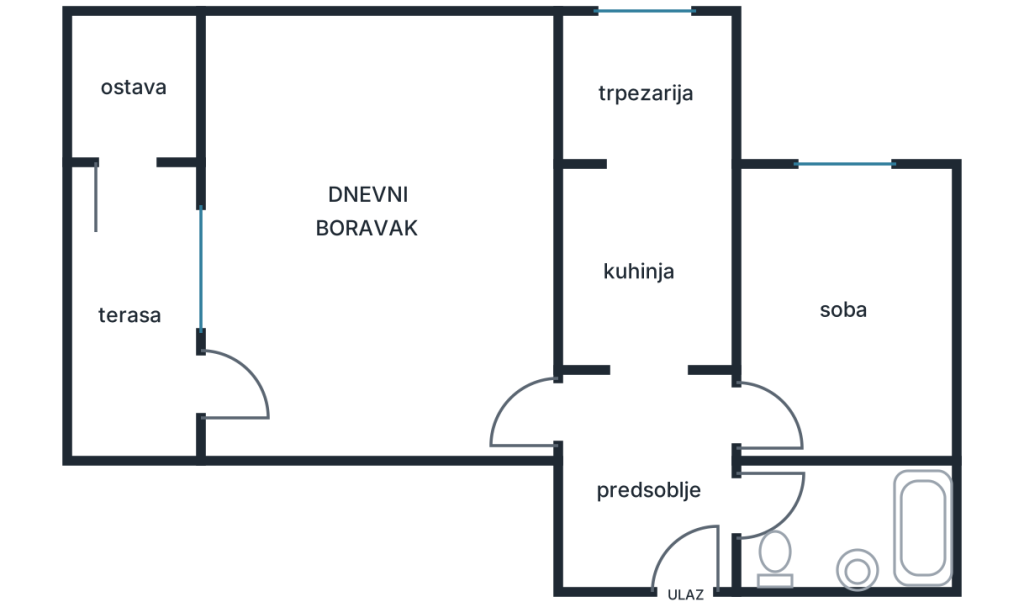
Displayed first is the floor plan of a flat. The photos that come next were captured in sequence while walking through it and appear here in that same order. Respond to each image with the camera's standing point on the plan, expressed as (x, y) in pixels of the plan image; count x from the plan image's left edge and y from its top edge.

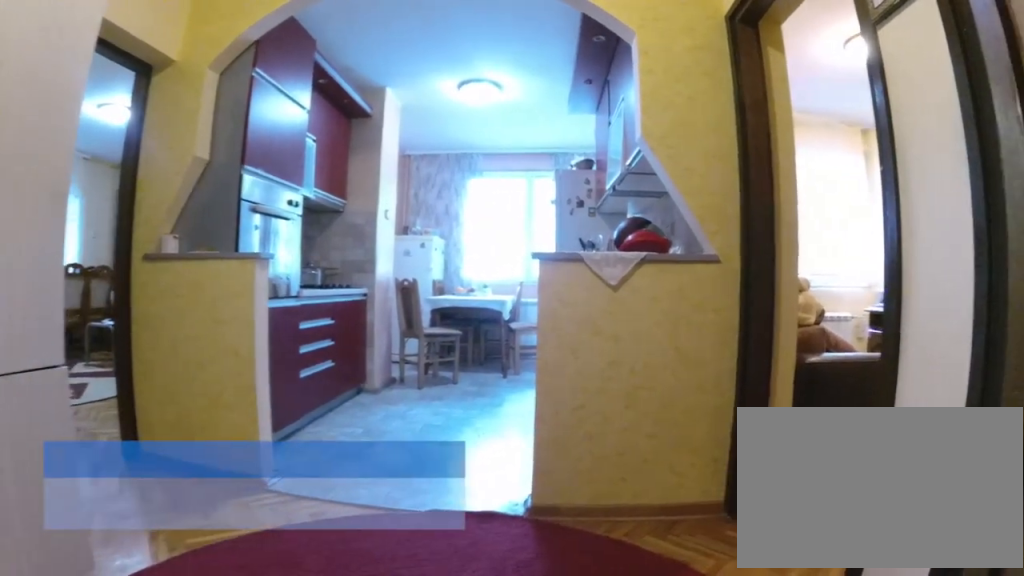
(668, 558)
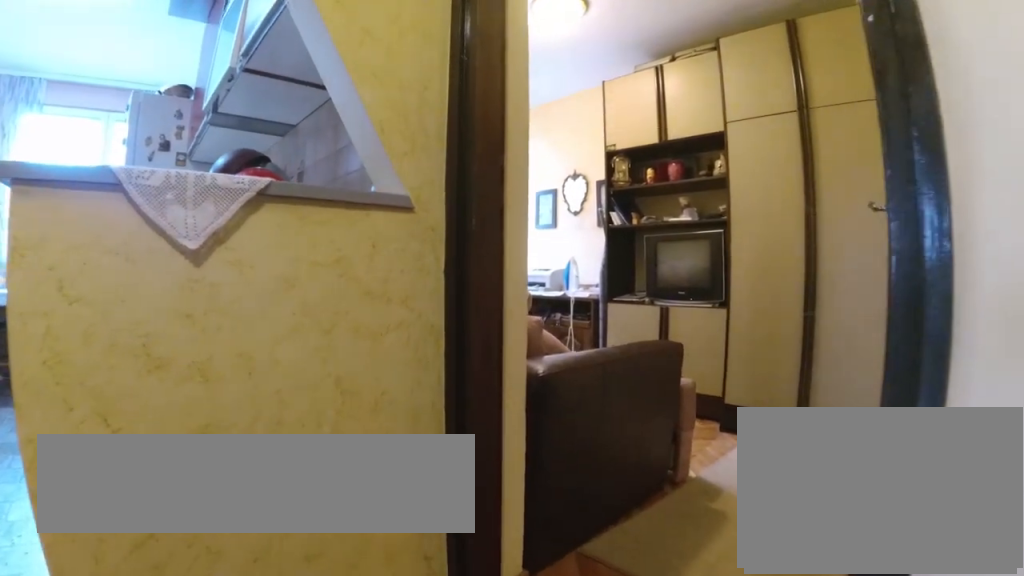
(674, 490)
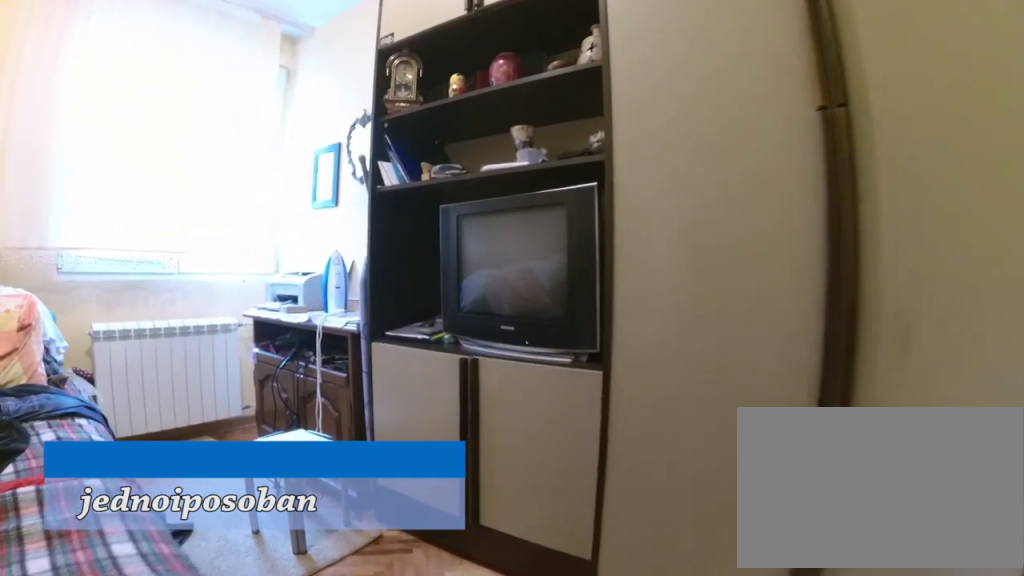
(816, 419)
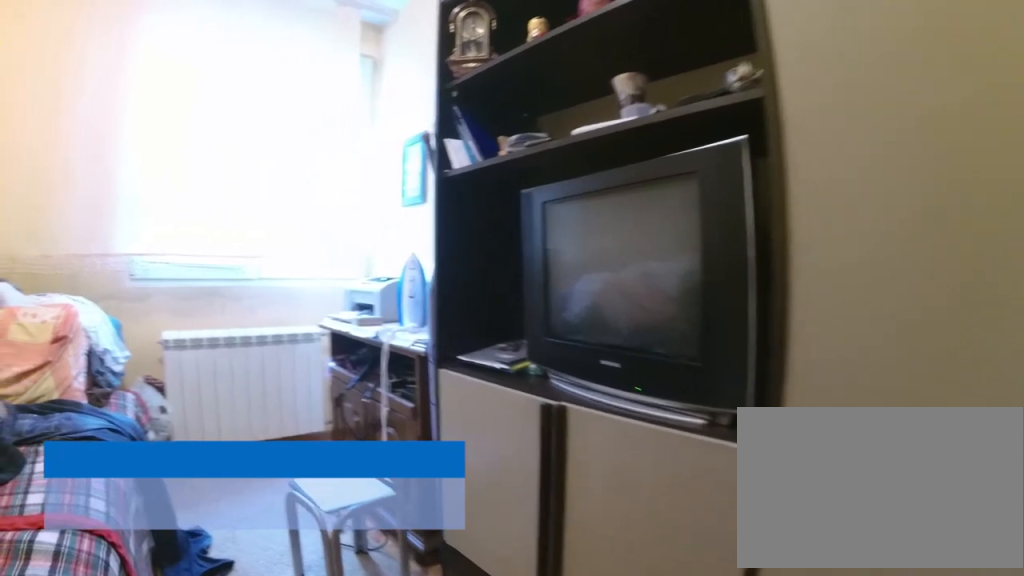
(845, 412)
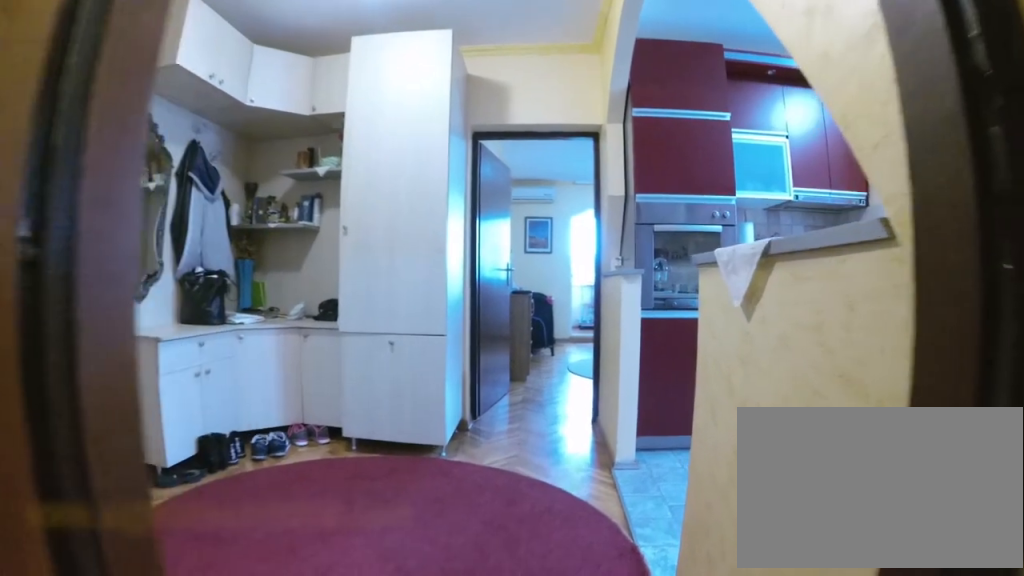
(790, 404)
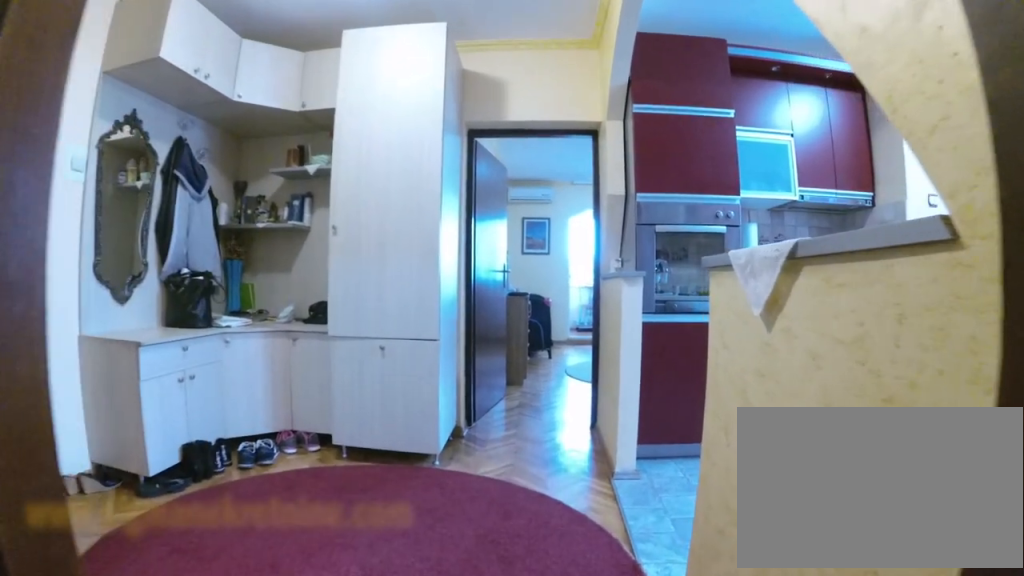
(778, 406)
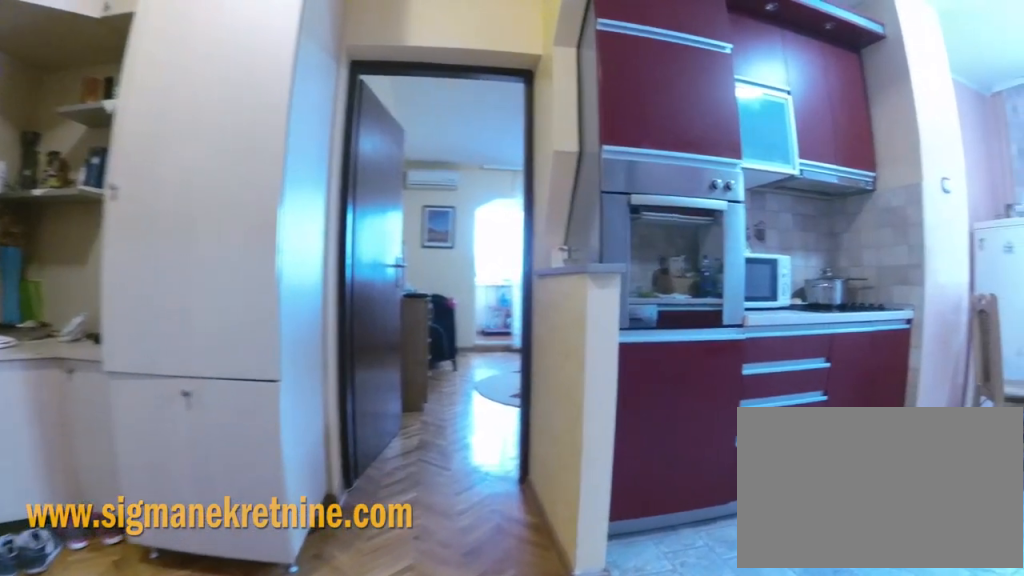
(691, 416)
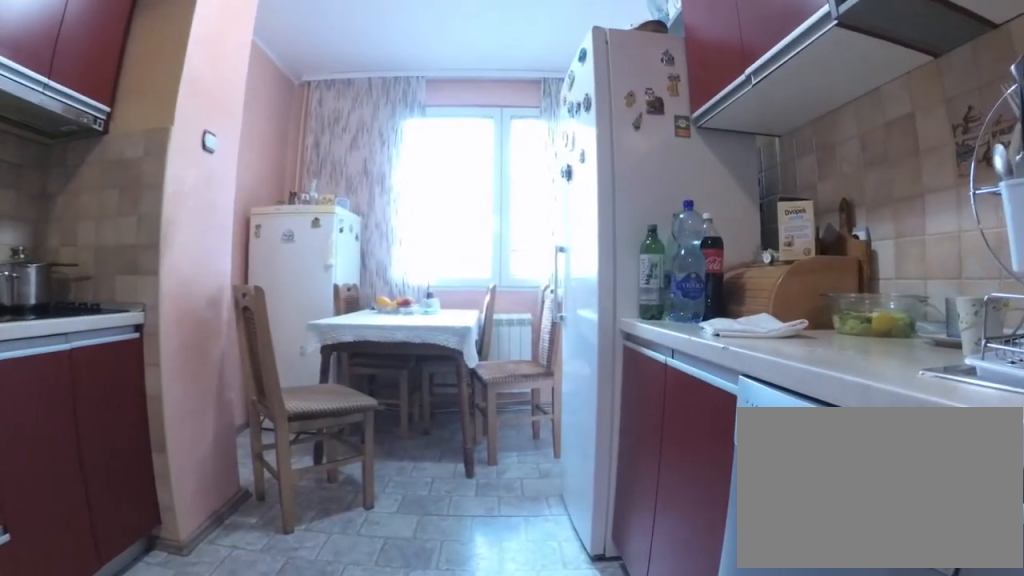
(664, 382)
